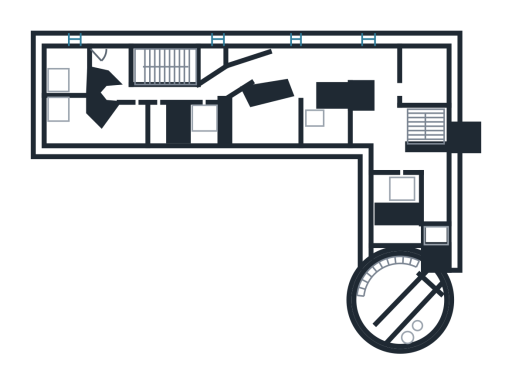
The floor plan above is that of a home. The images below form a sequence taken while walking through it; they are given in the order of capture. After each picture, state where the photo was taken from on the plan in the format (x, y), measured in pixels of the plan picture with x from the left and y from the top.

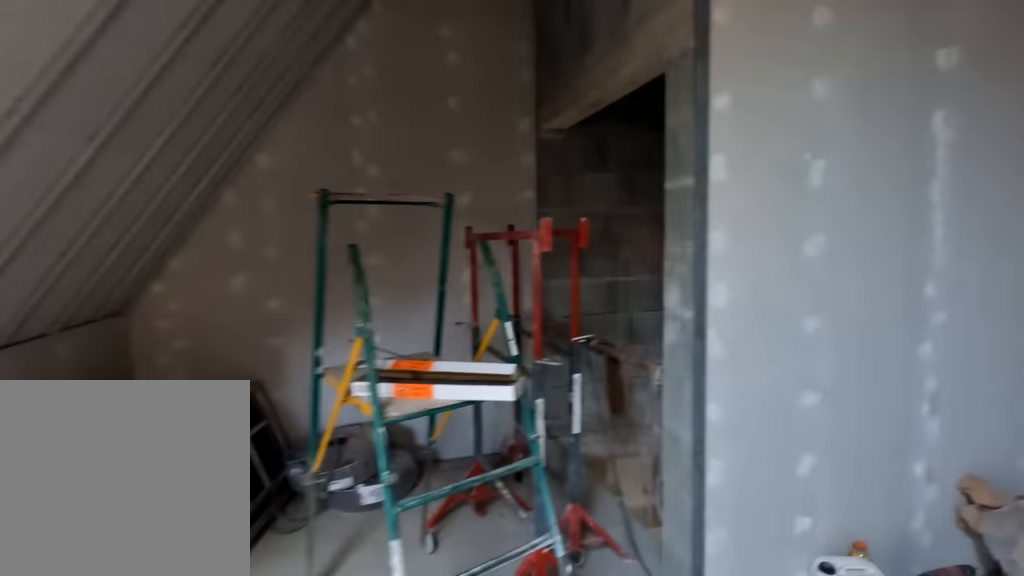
(393, 121)
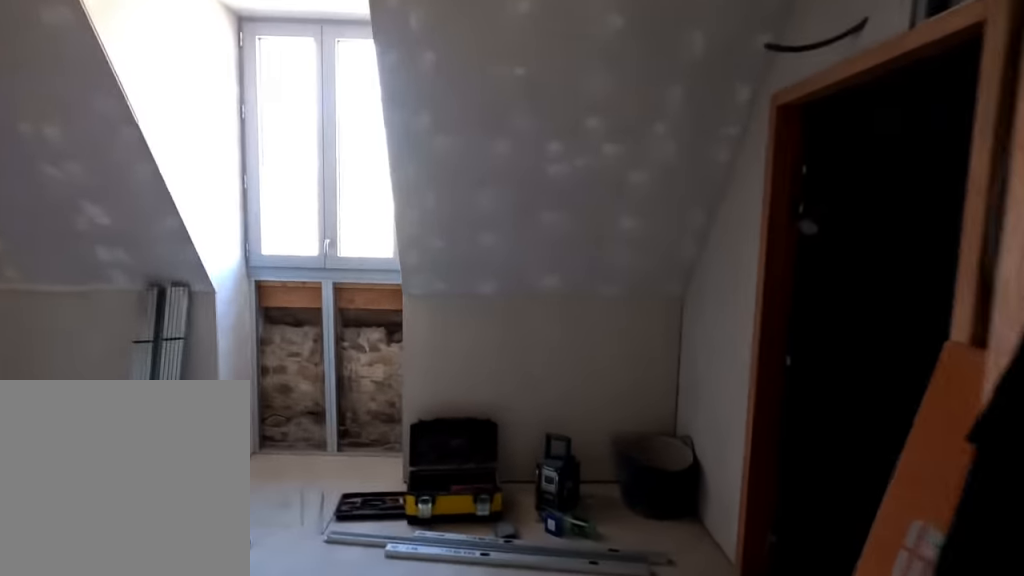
(387, 87)
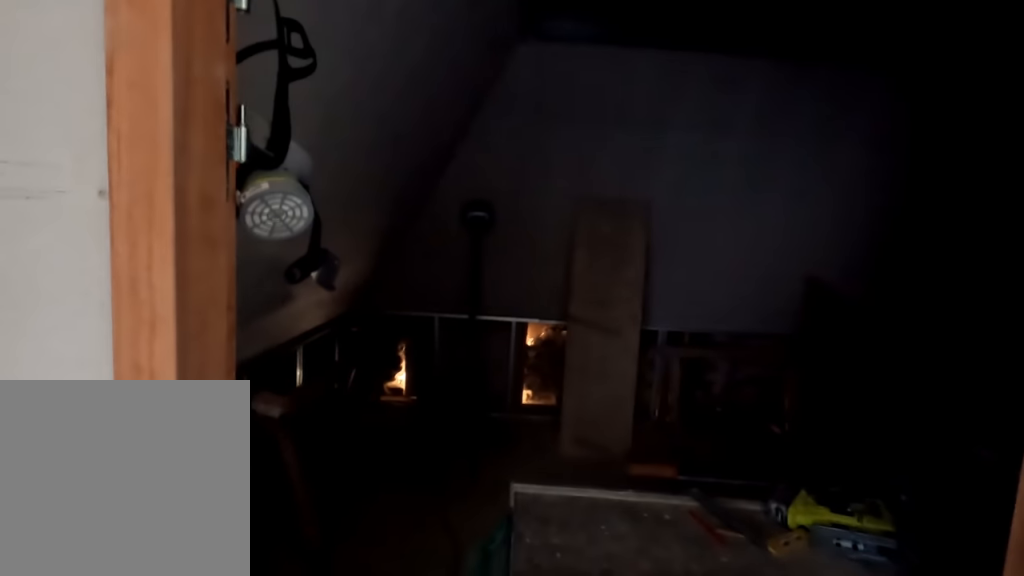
(393, 69)
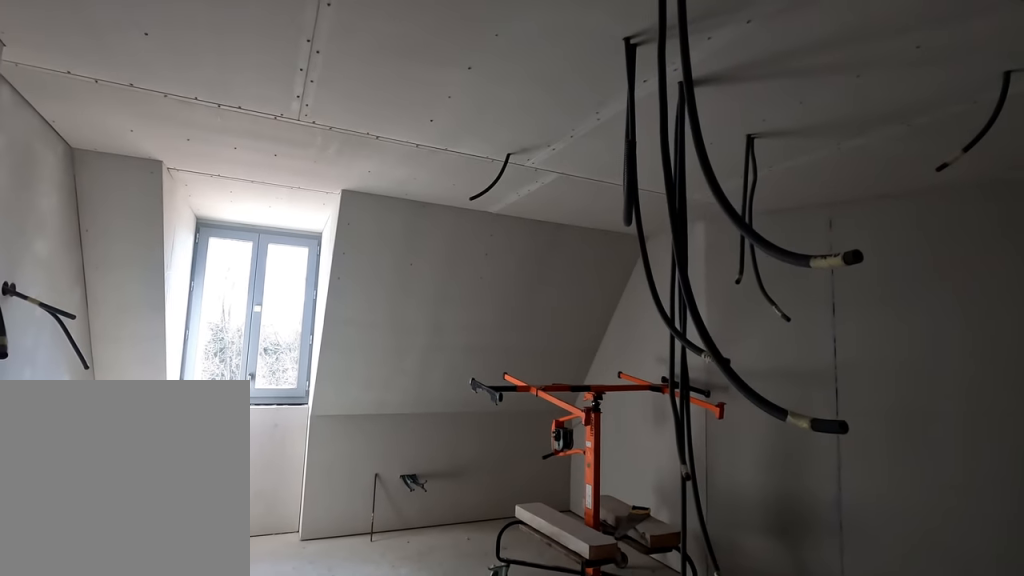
(337, 79)
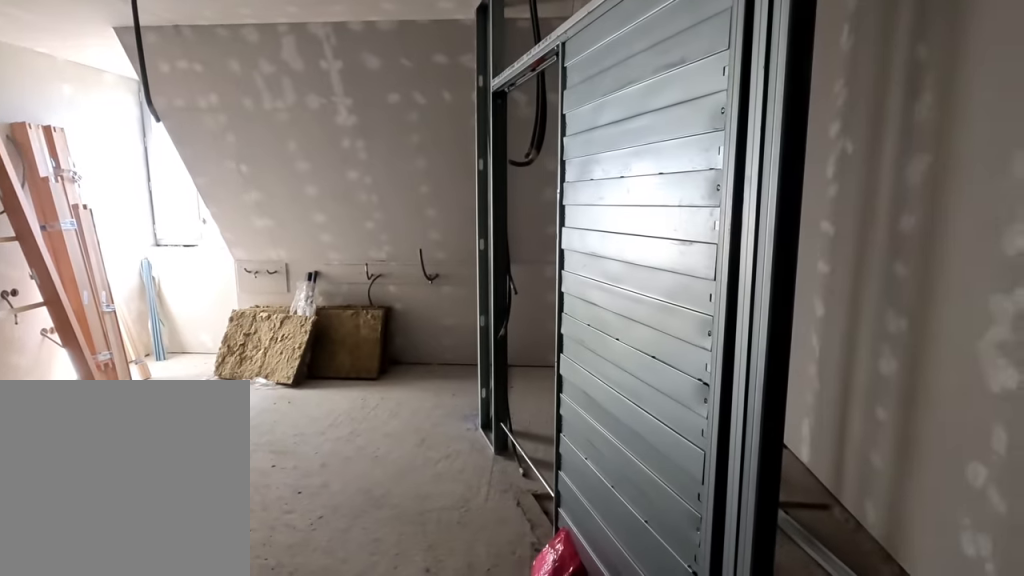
(248, 79)
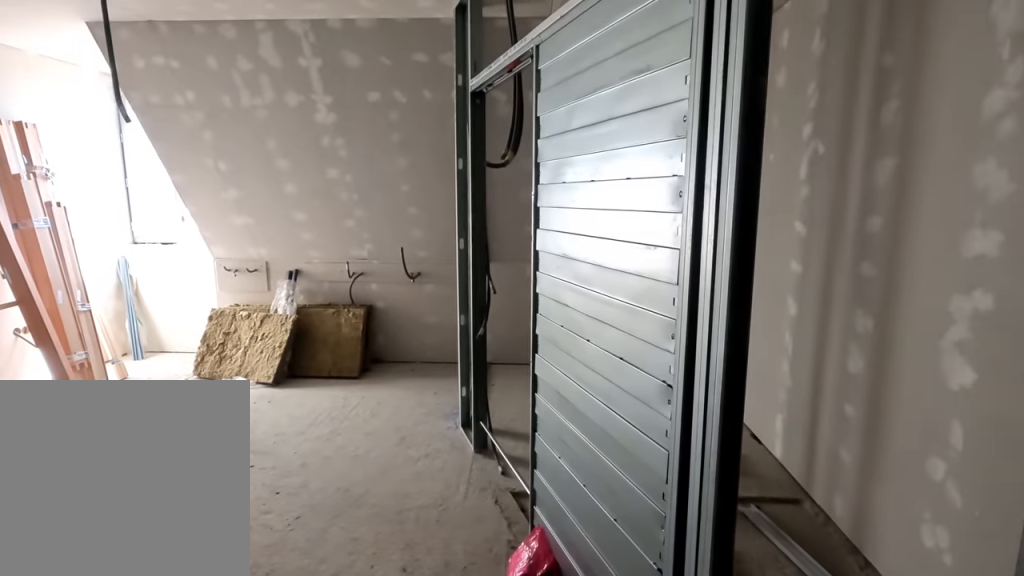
(247, 77)
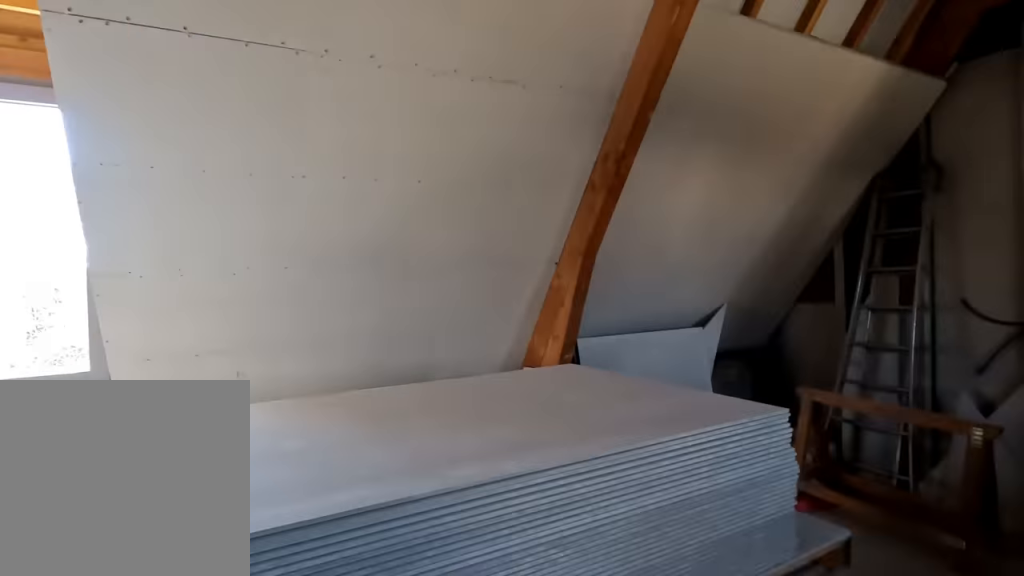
(202, 91)
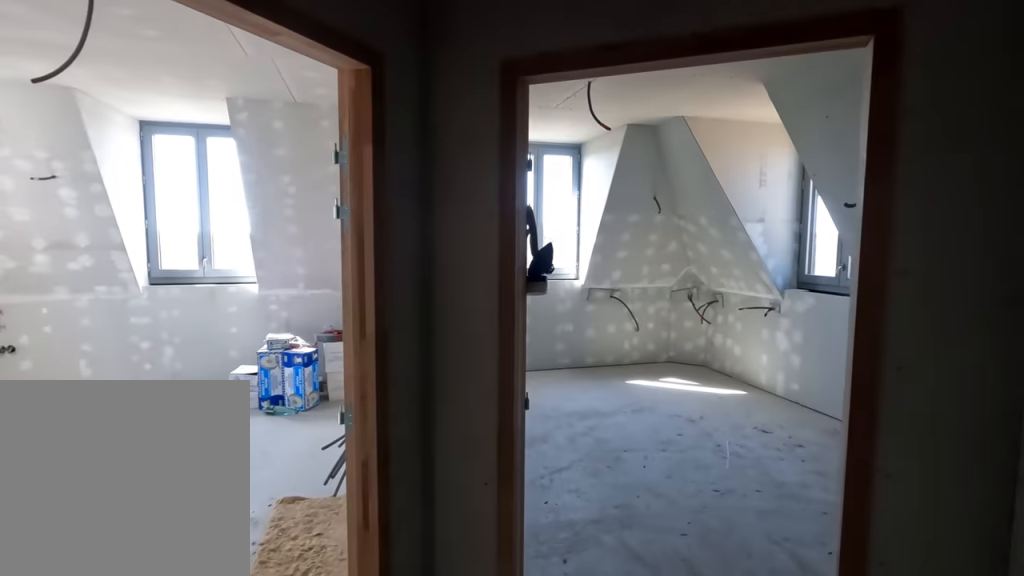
(125, 83)
